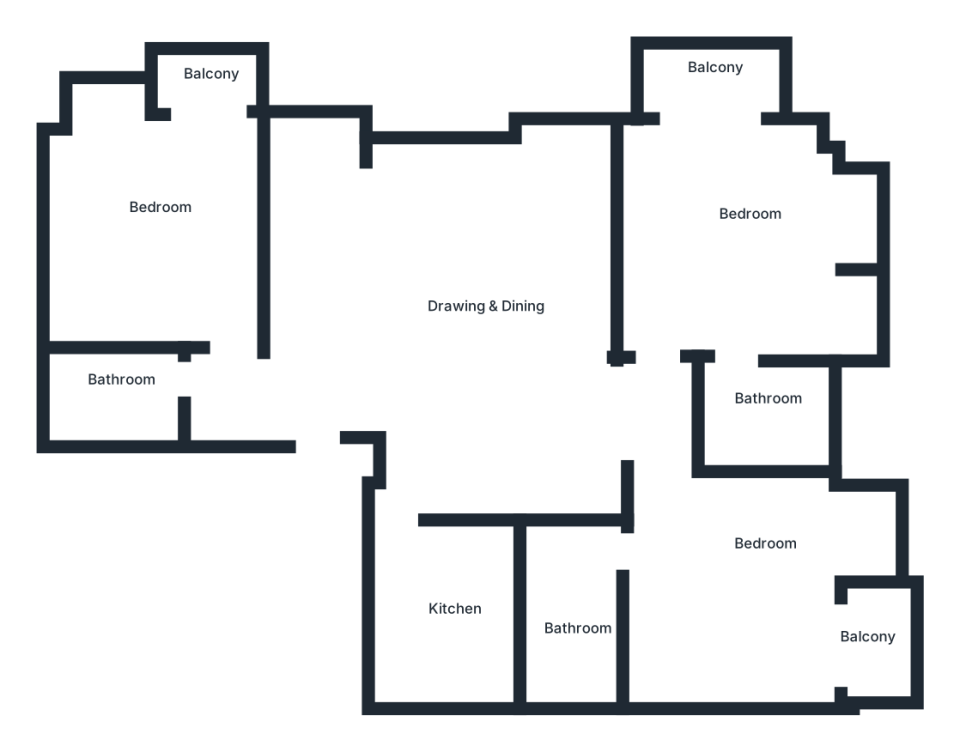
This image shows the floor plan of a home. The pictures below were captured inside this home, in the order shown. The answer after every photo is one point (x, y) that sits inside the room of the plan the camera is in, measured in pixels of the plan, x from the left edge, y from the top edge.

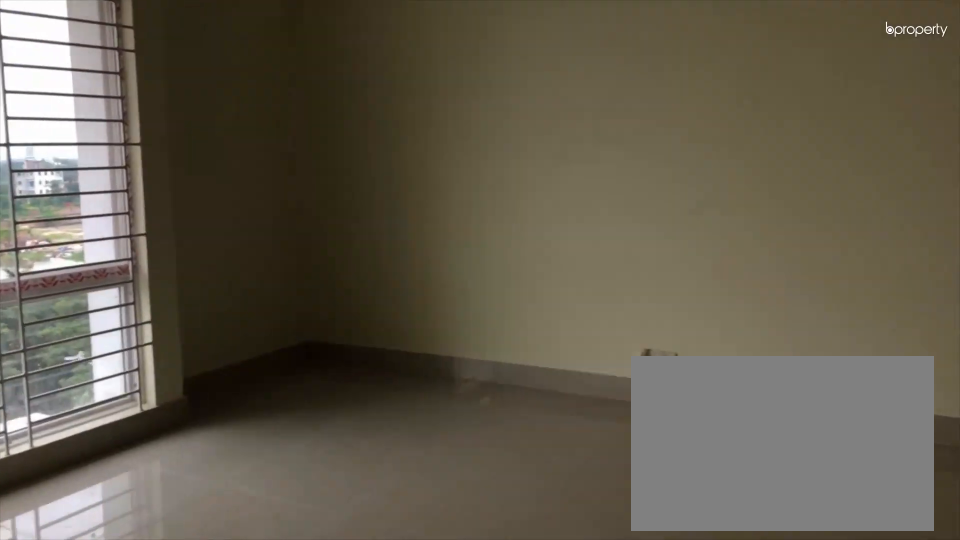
(464, 363)
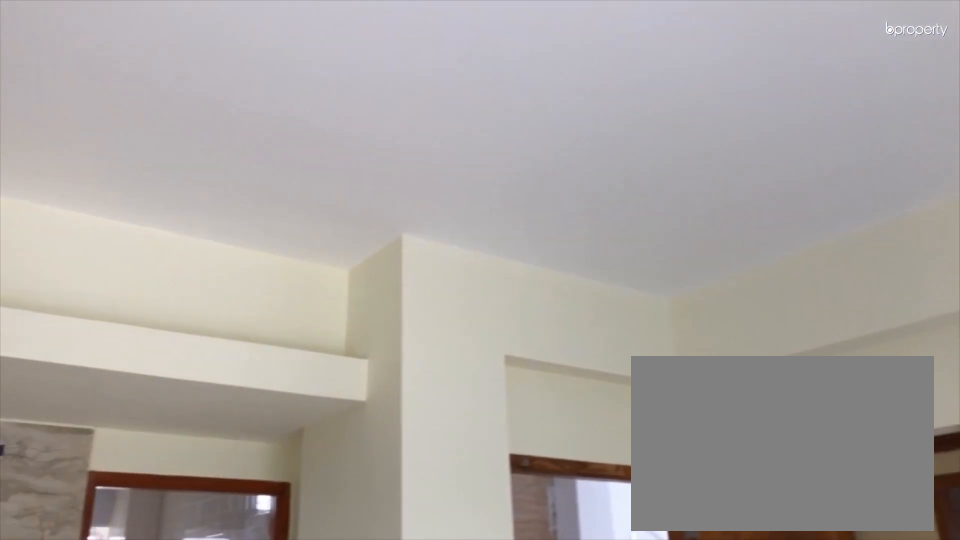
(464, 363)
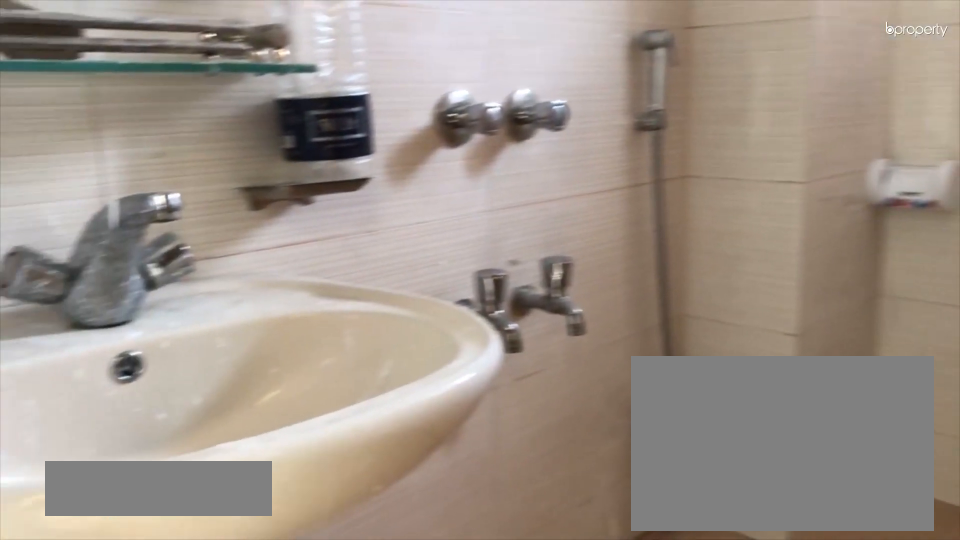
(122, 382)
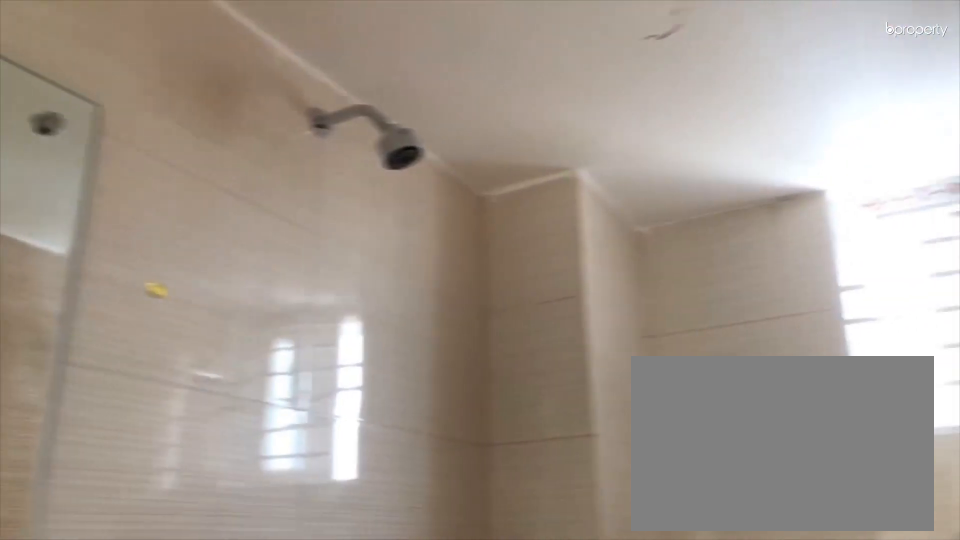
(122, 382)
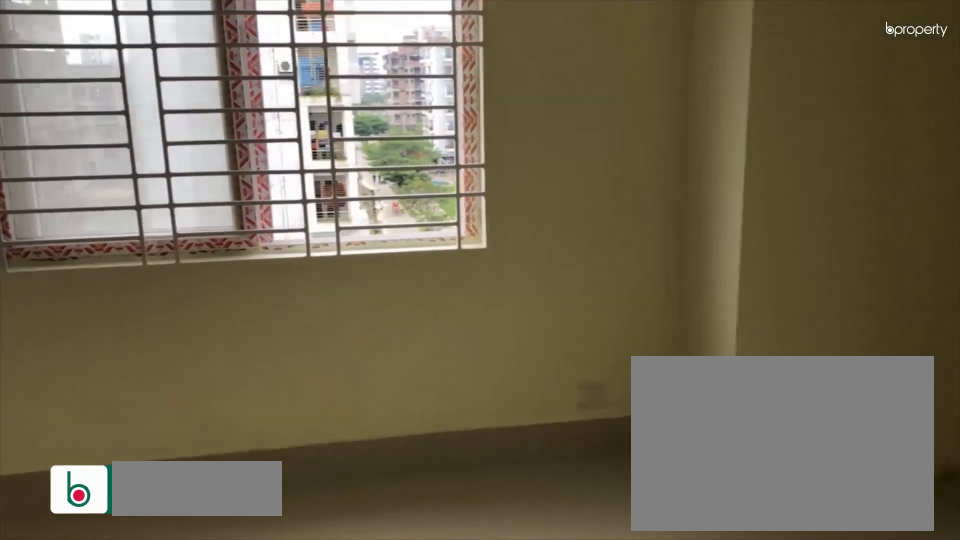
(173, 223)
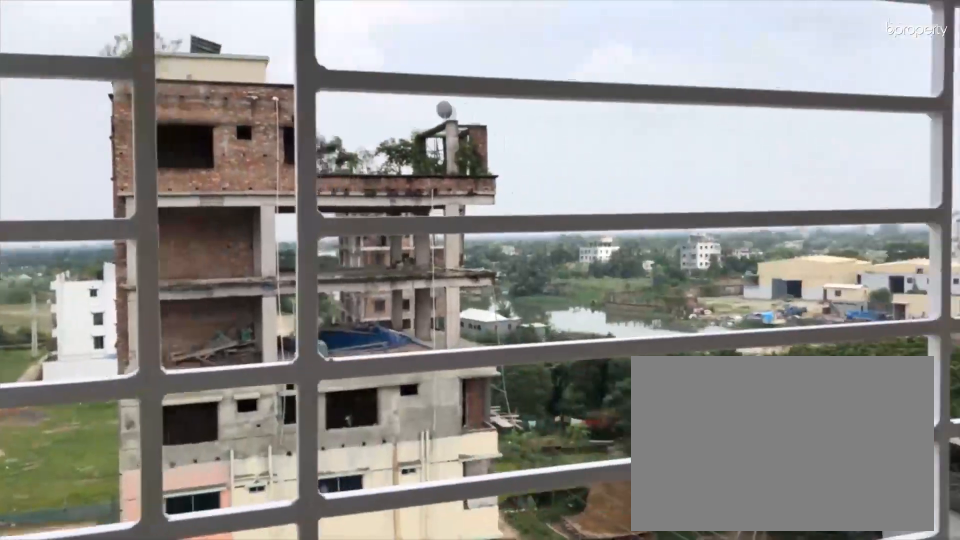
(205, 87)
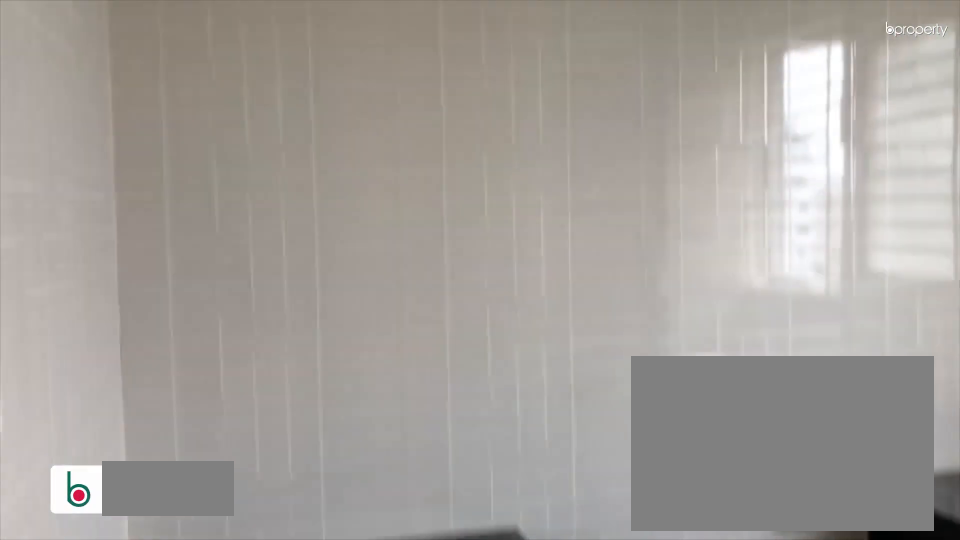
(434, 610)
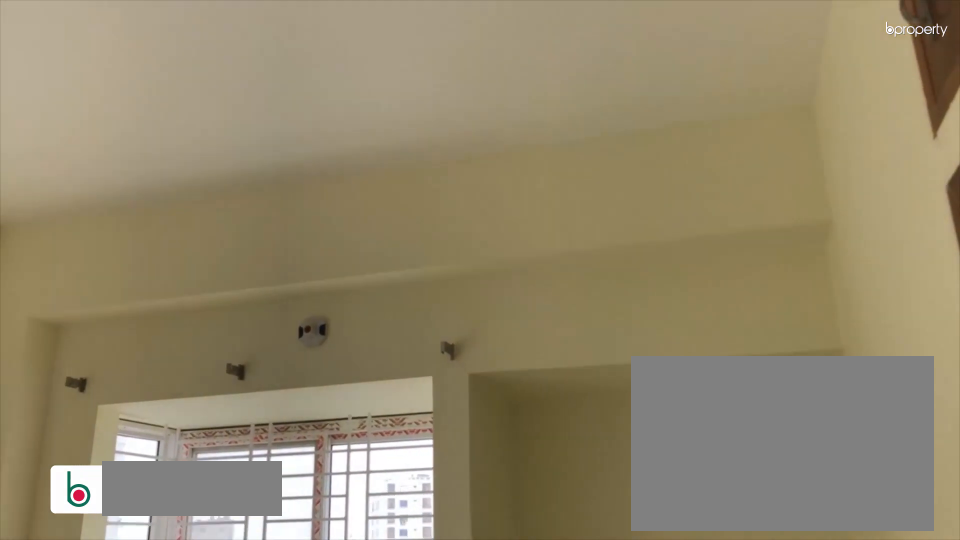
(731, 238)
